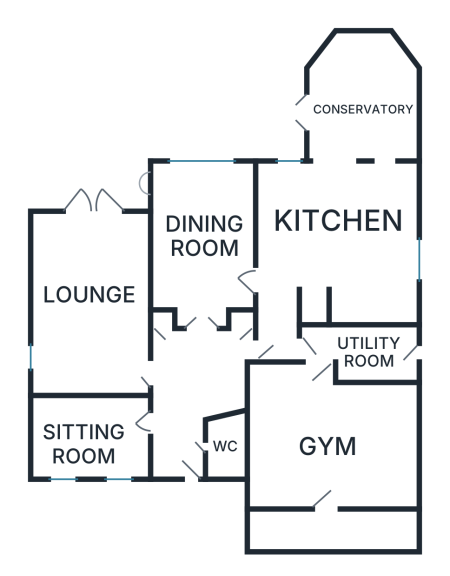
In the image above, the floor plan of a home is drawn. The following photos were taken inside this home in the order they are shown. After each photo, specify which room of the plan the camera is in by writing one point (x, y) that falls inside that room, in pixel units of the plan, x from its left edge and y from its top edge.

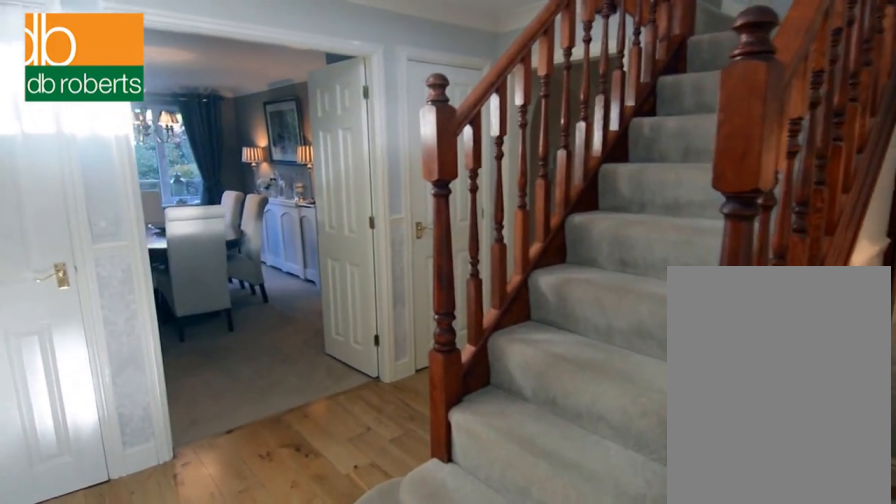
(199, 398)
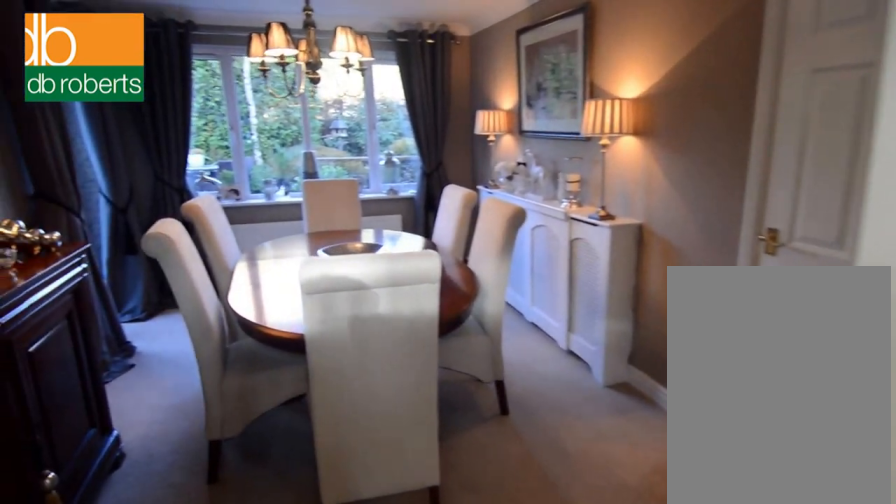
(202, 239)
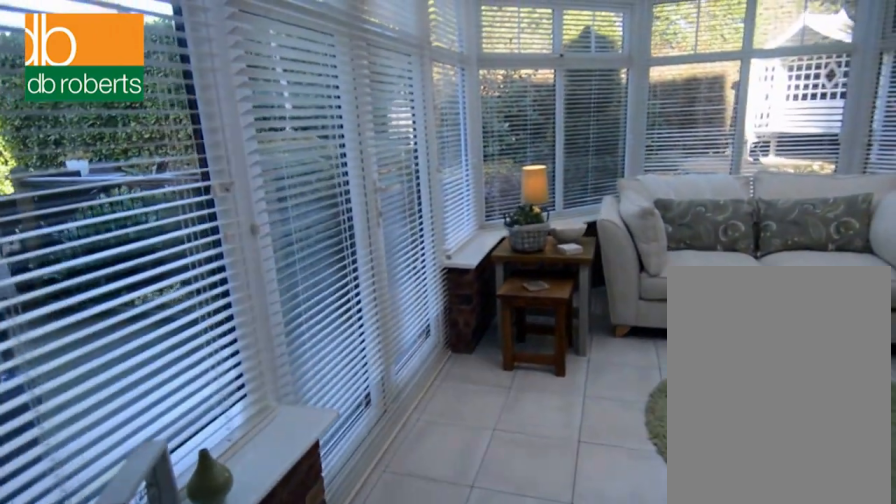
(361, 98)
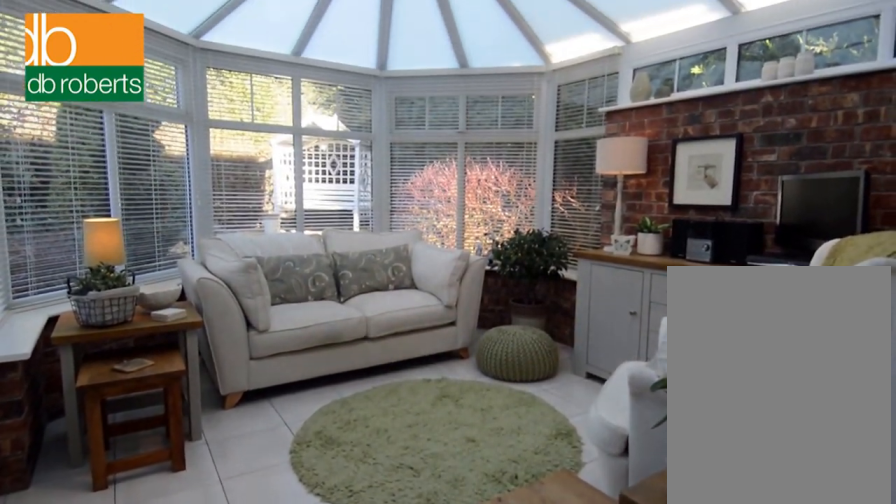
(361, 98)
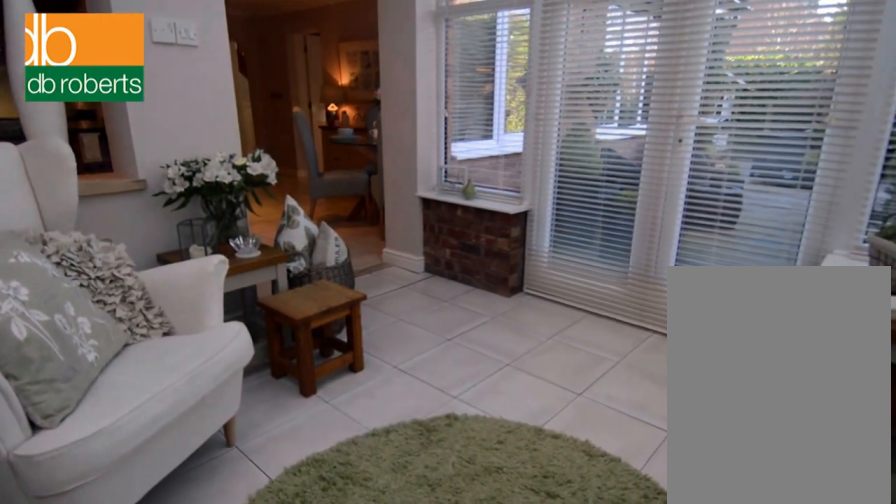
(361, 98)
